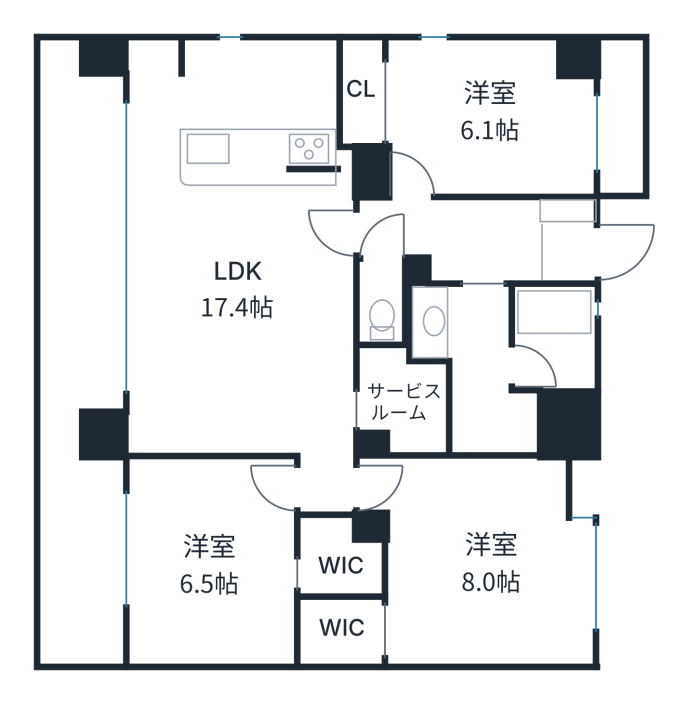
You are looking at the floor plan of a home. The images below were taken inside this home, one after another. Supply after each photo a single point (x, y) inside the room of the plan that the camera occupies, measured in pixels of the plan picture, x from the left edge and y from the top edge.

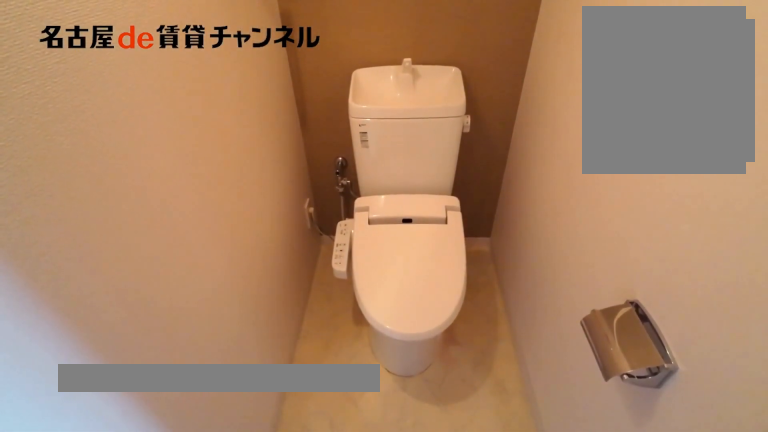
(382, 301)
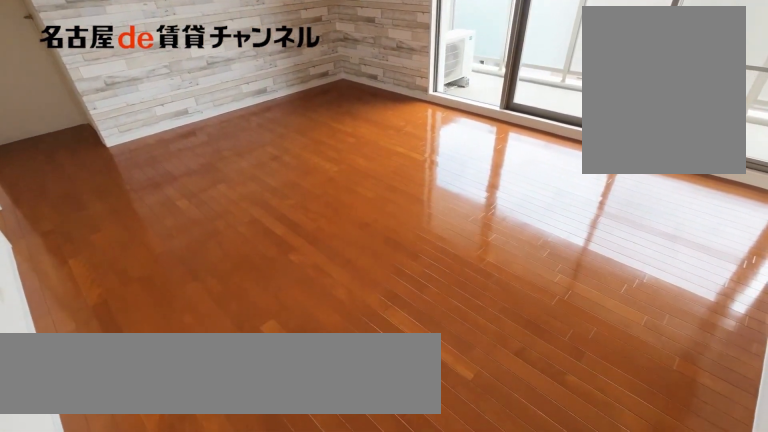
(237, 245)
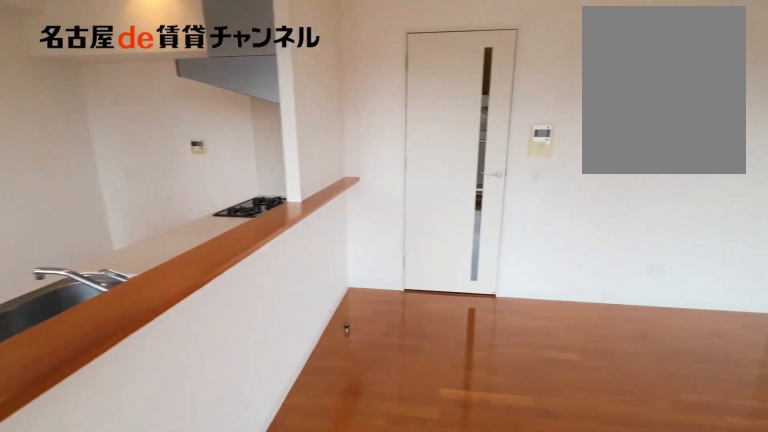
(237, 246)
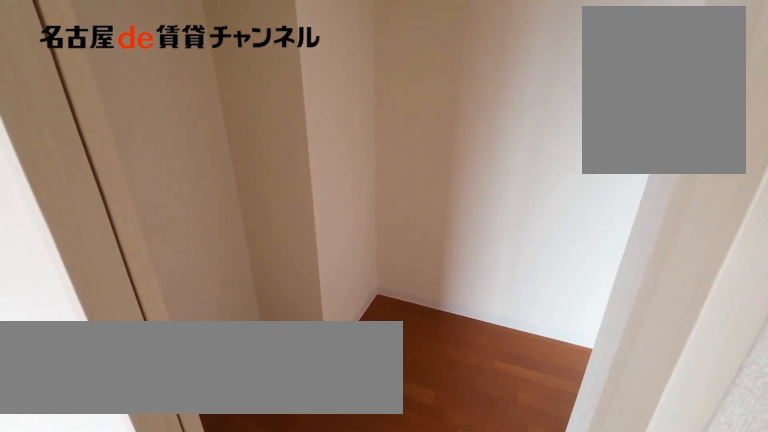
(401, 401)
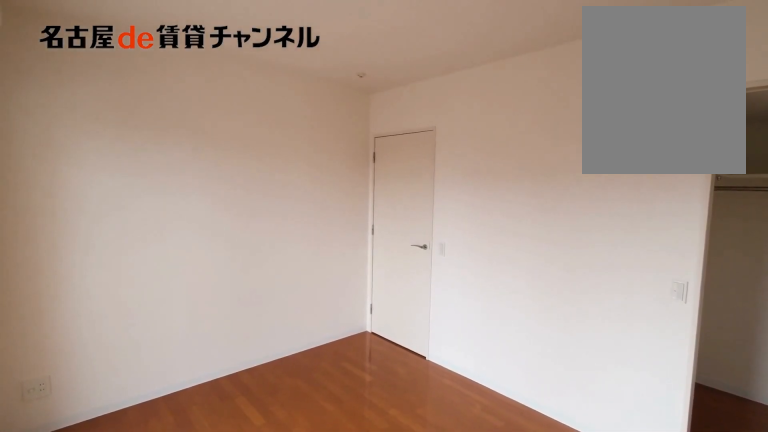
(234, 572)
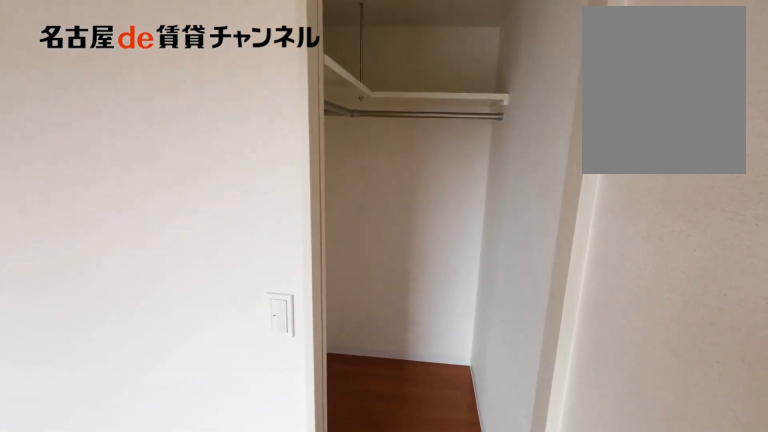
(234, 572)
